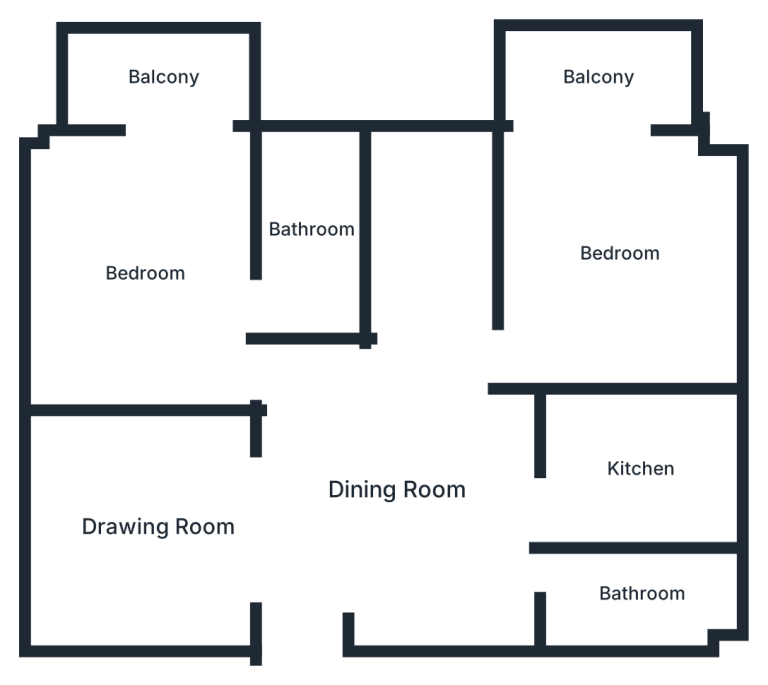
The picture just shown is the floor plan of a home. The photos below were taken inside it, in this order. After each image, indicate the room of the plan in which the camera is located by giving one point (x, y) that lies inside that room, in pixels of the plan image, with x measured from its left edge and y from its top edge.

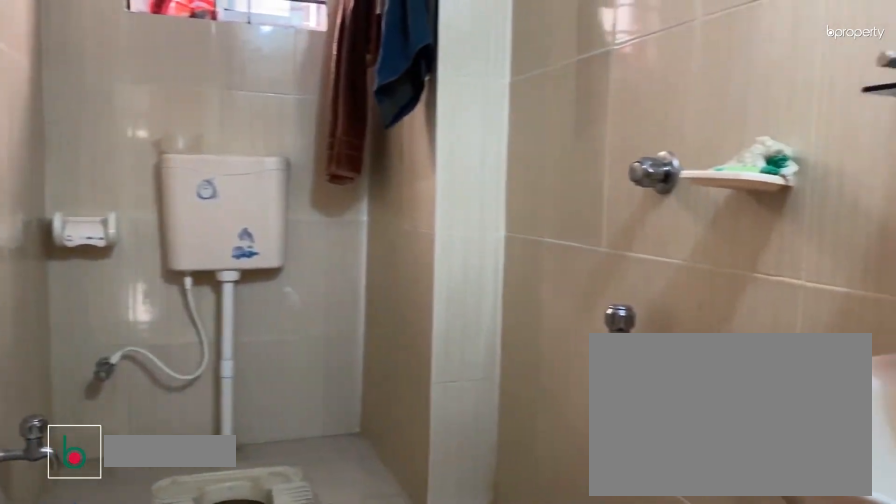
(641, 594)
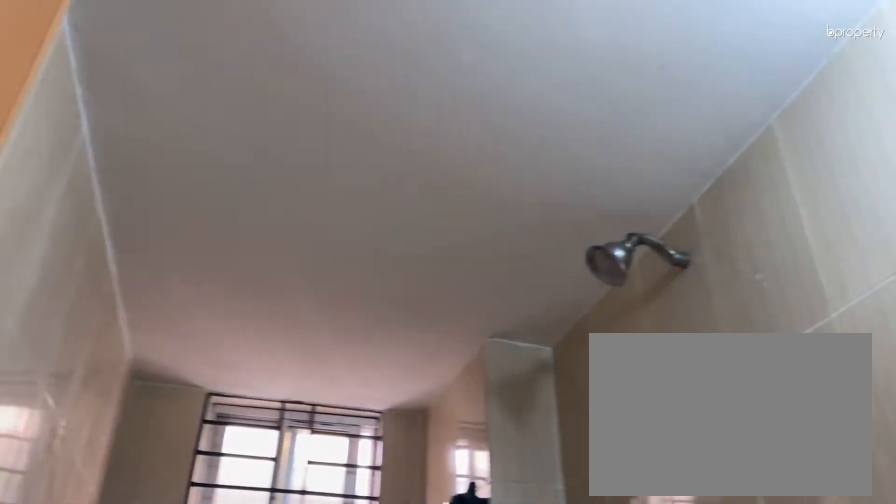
(641, 594)
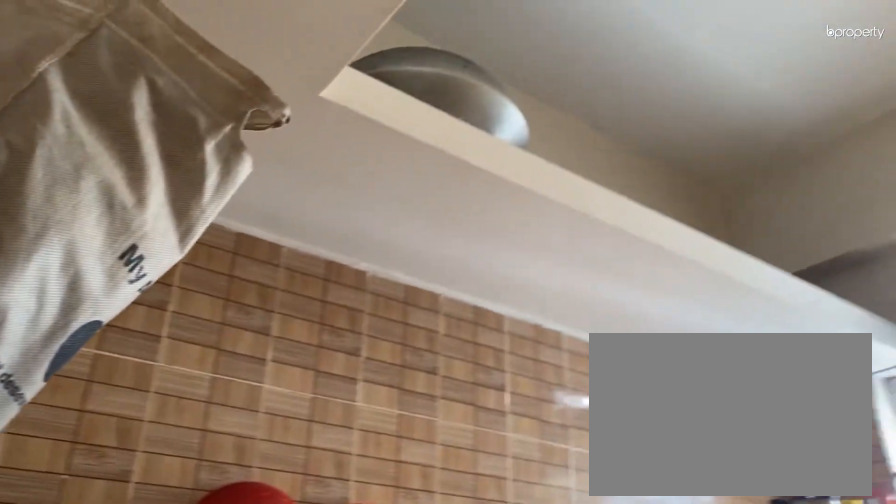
(641, 469)
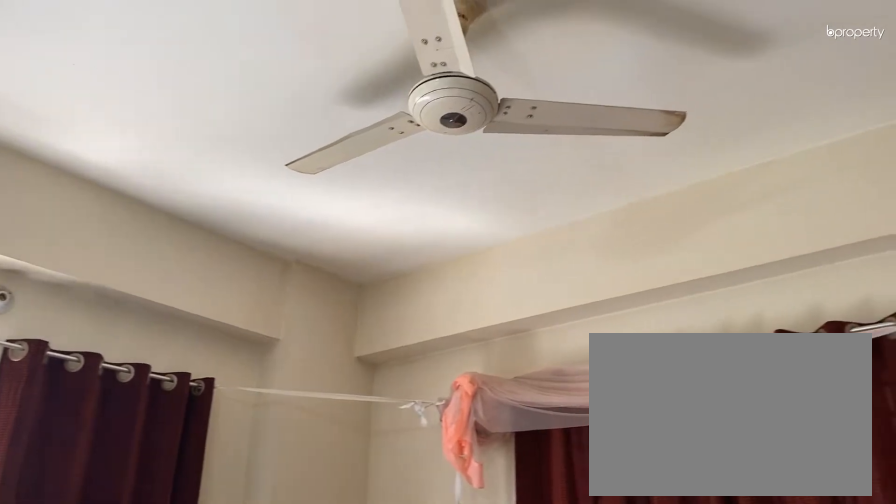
(618, 254)
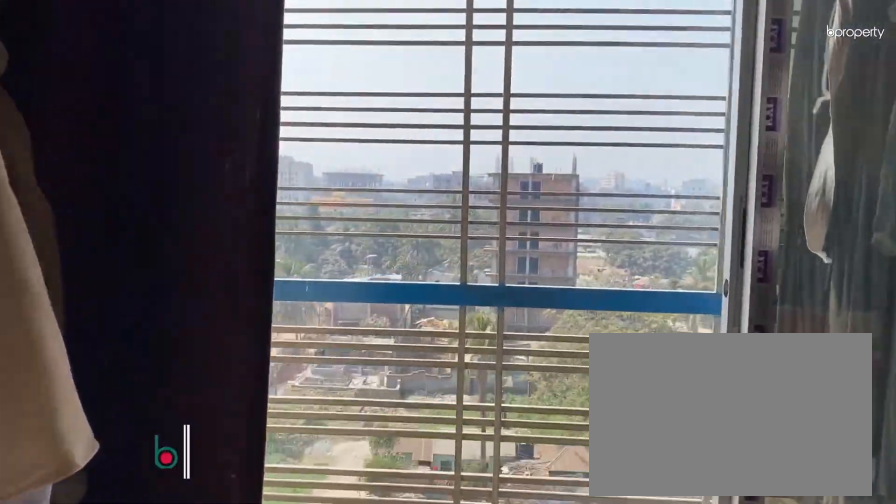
(601, 79)
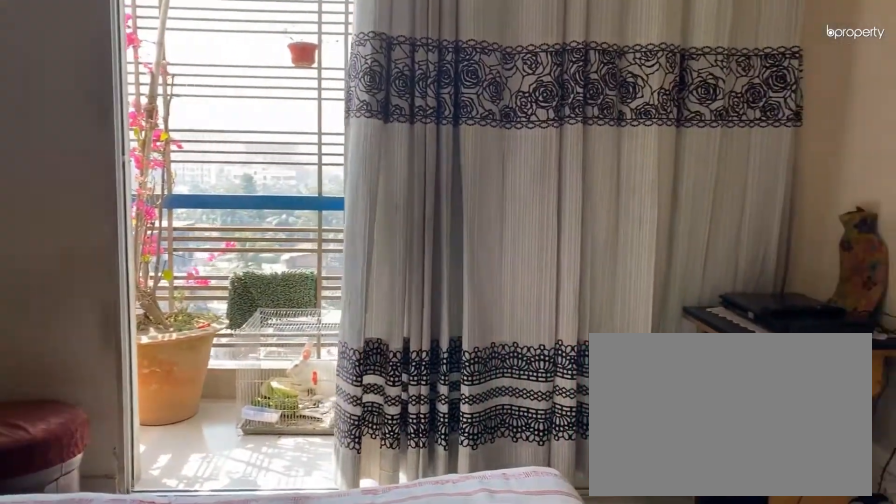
(144, 273)
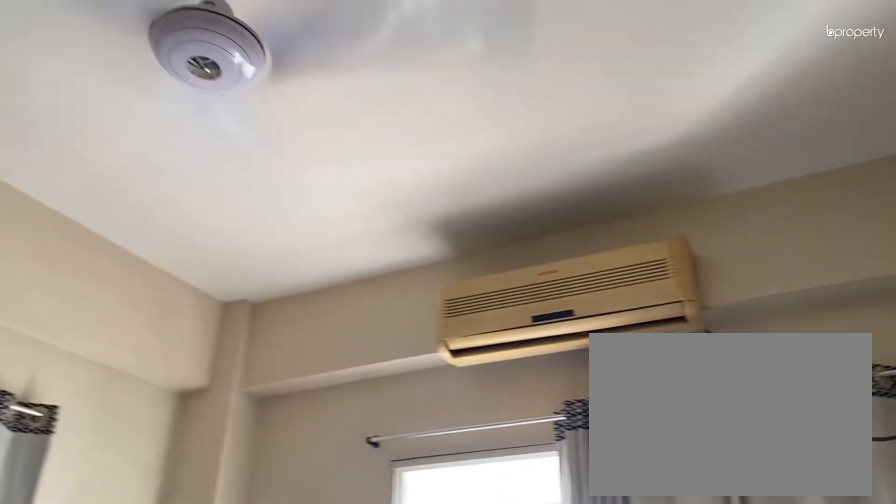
(145, 273)
